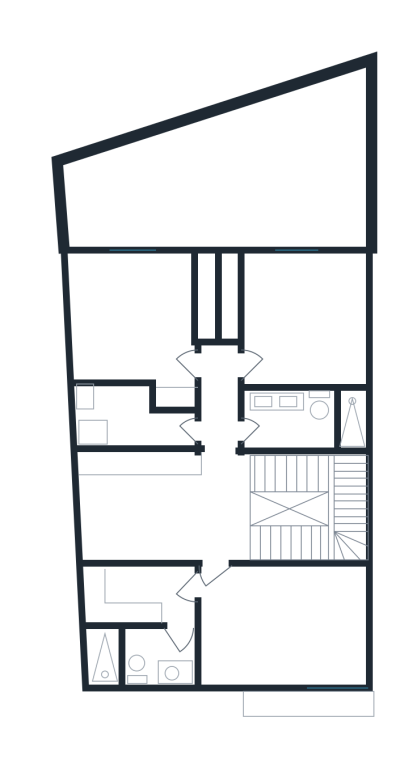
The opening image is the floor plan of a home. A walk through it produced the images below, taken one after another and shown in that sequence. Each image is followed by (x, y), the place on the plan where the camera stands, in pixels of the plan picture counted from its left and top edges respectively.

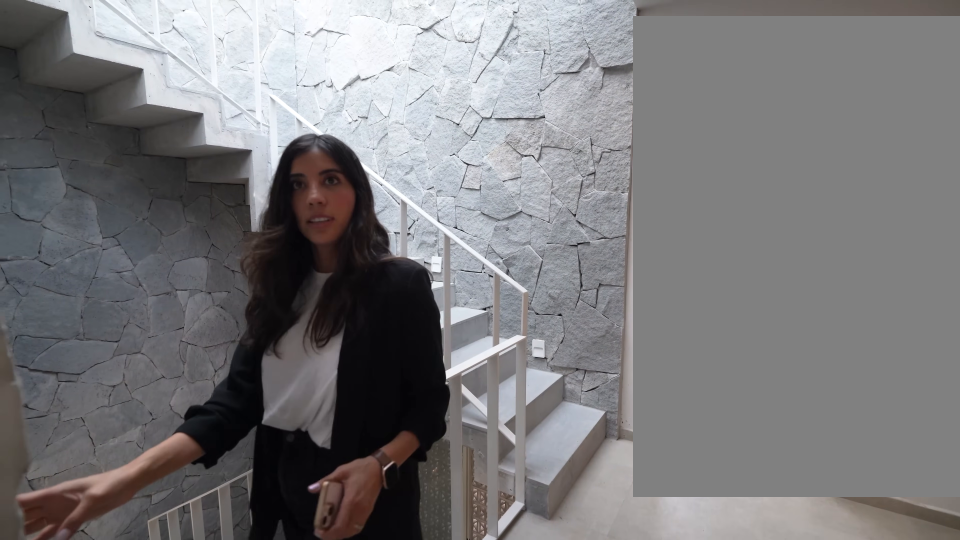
(215, 426)
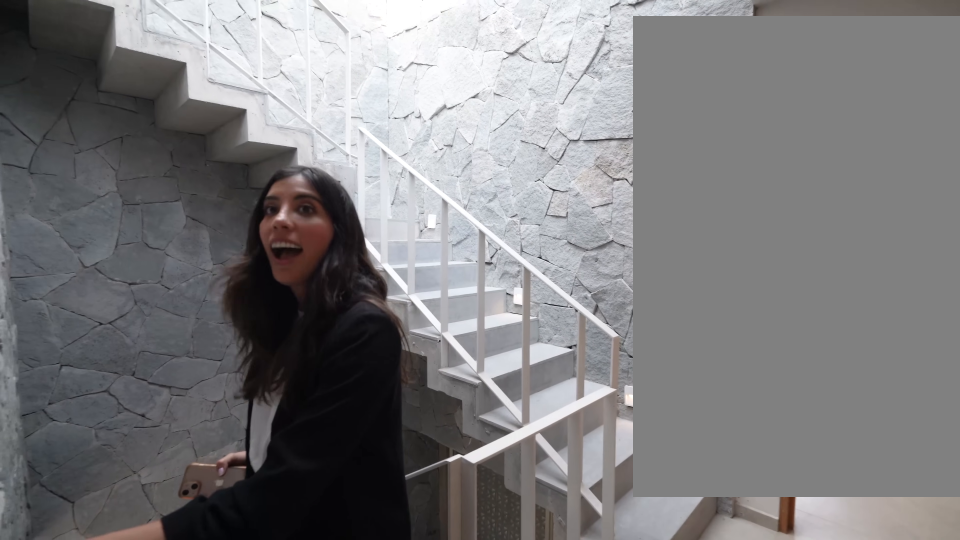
(215, 434)
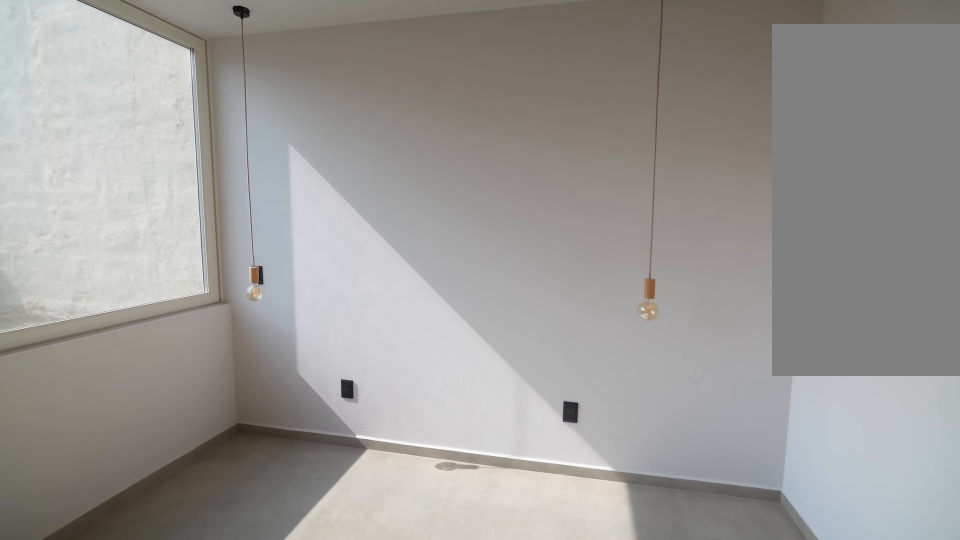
(239, 370)
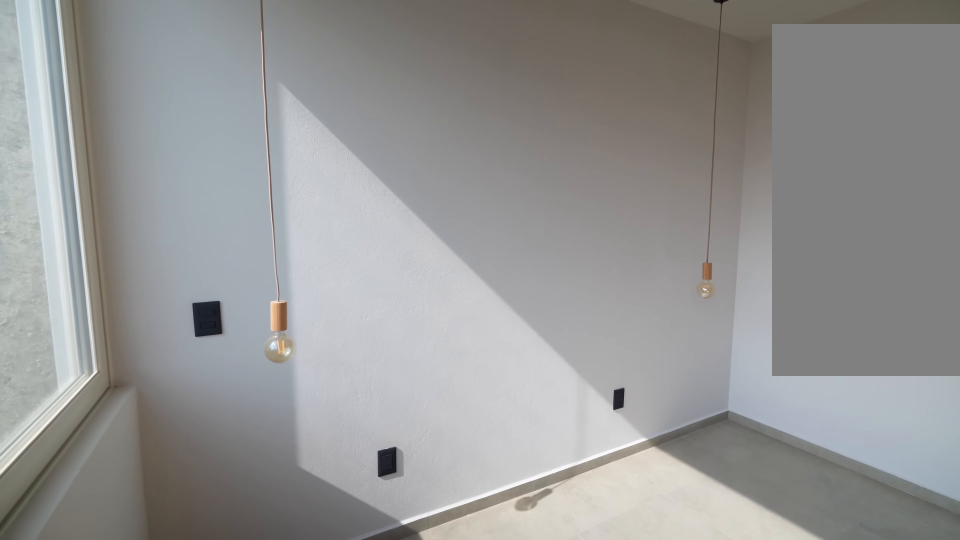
(268, 260)
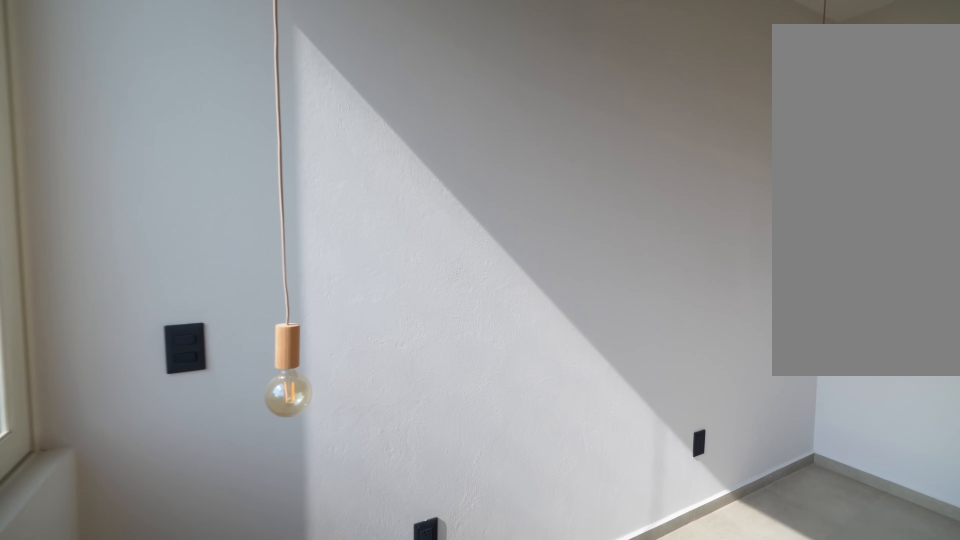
(268, 260)
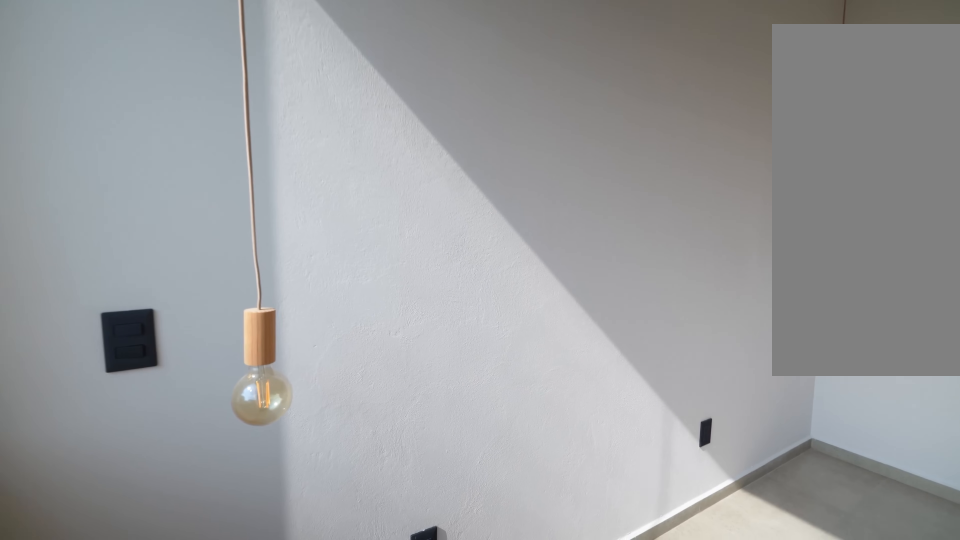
(268, 260)
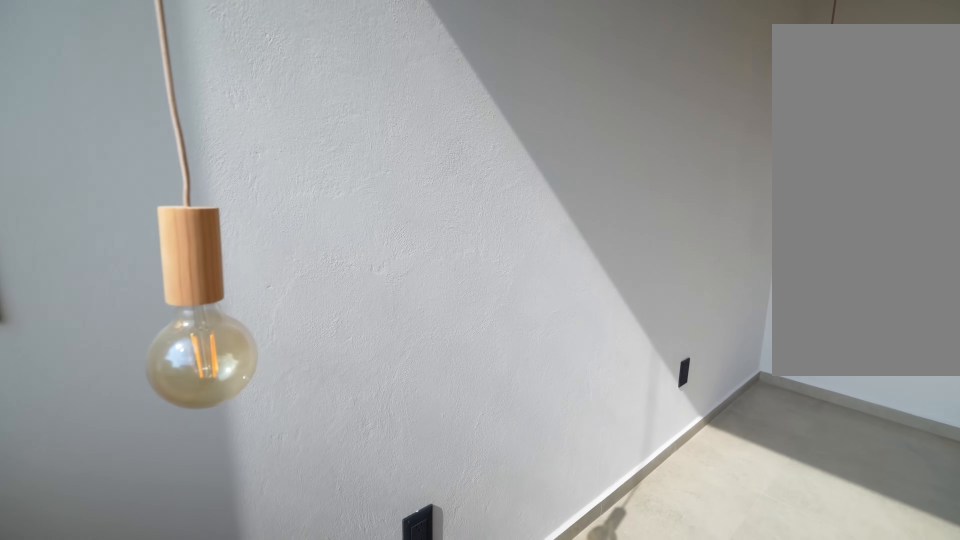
(271, 260)
